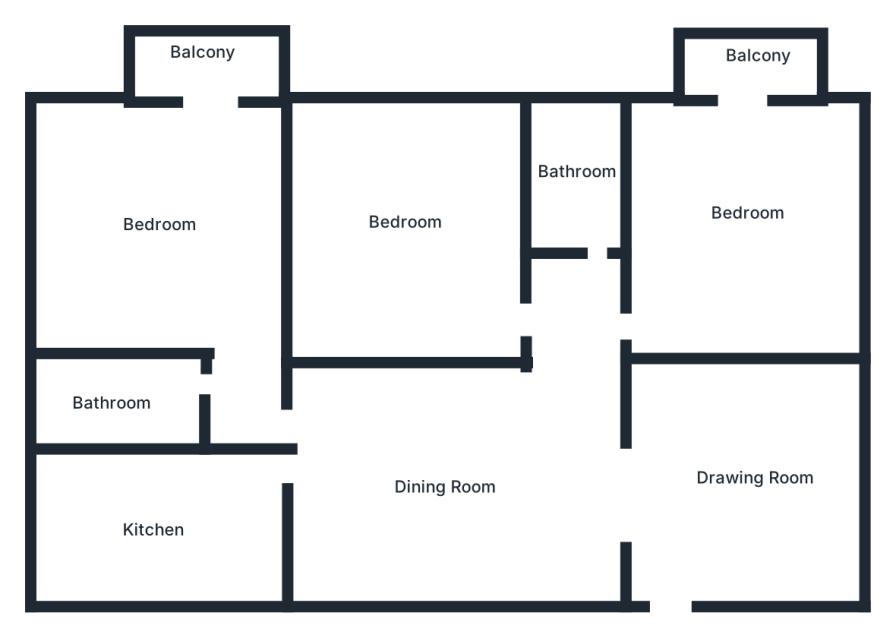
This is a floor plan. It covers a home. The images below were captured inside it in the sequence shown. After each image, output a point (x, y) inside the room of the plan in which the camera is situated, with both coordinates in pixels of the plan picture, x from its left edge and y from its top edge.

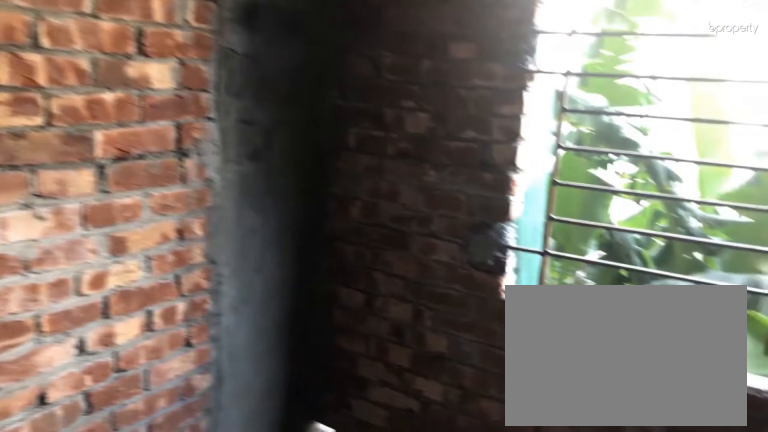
(747, 477)
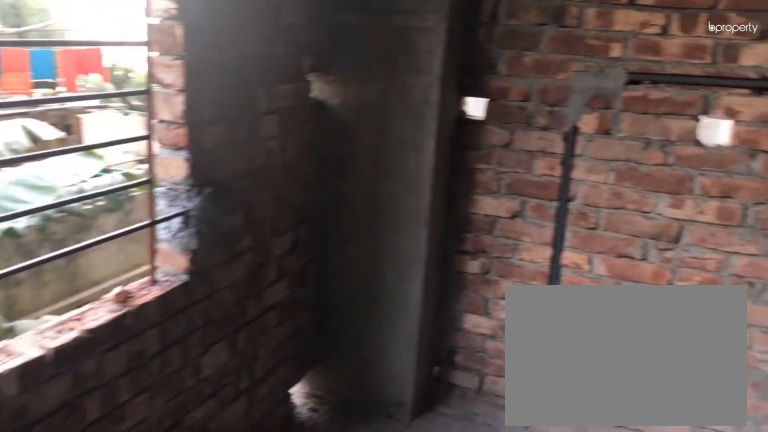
(747, 477)
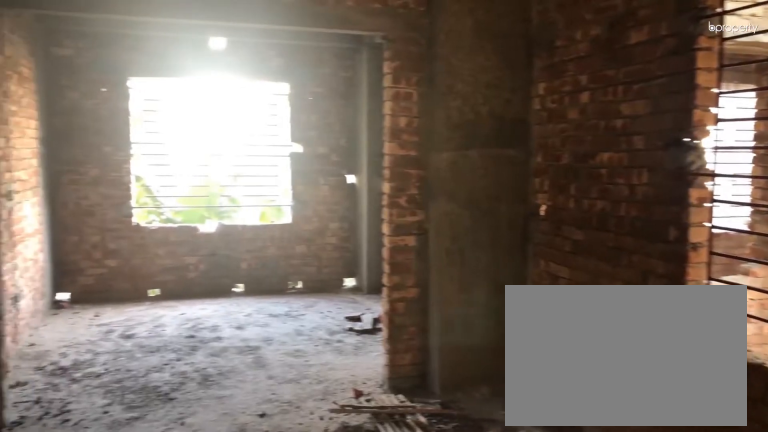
(435, 491)
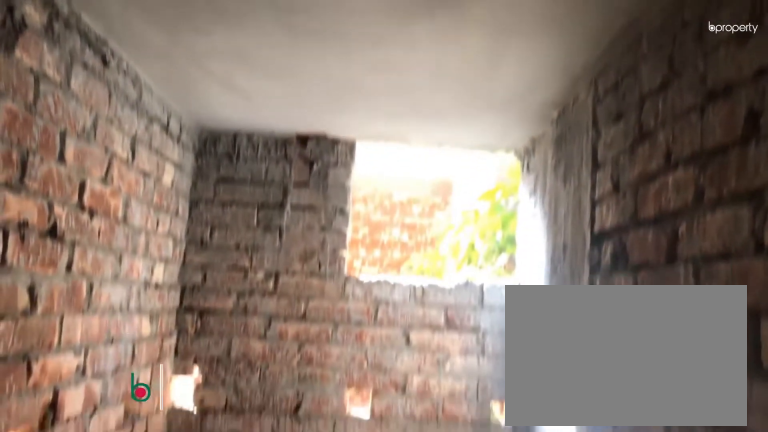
(116, 399)
